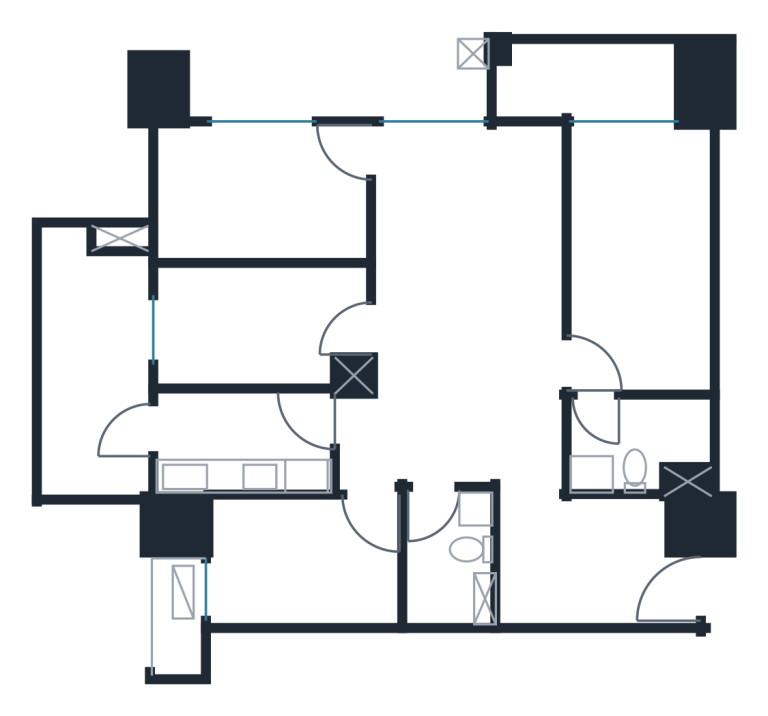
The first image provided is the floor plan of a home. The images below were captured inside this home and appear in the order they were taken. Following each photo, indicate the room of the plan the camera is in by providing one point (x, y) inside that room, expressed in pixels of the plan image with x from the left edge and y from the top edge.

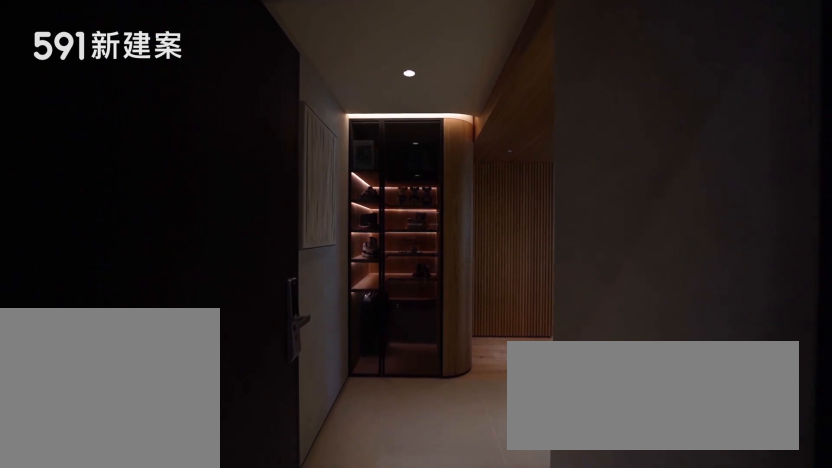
(654, 581)
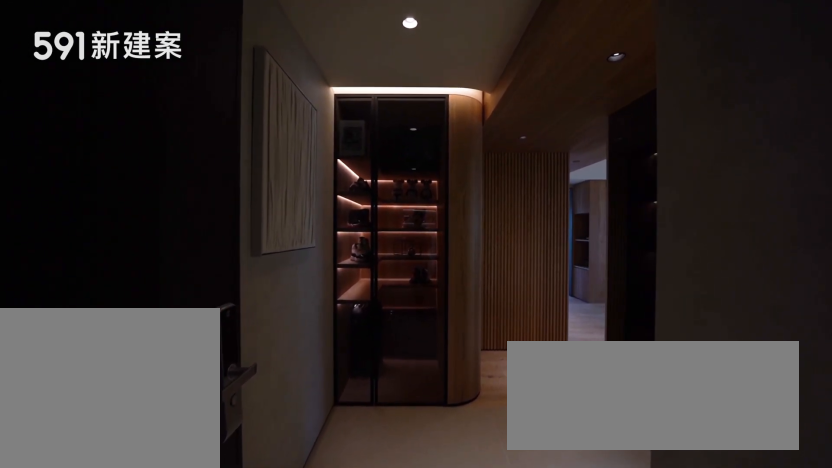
(654, 581)
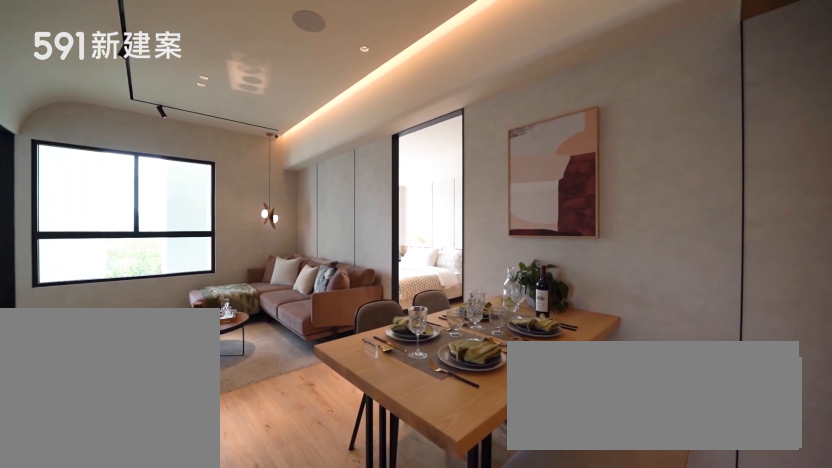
(474, 399)
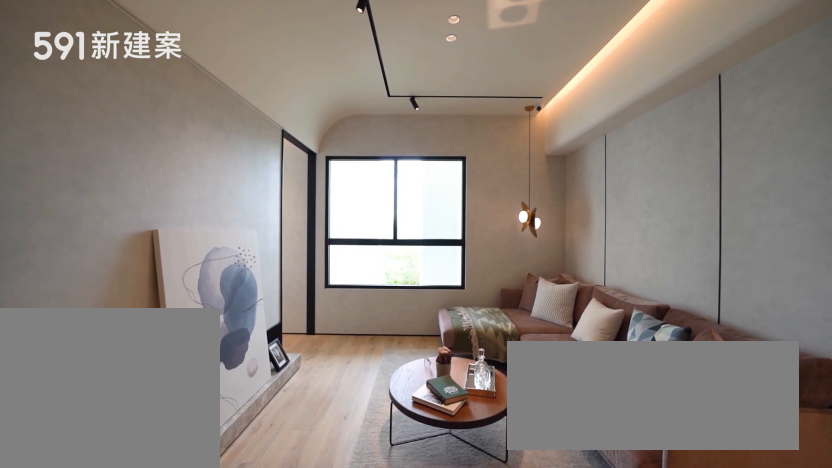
(466, 219)
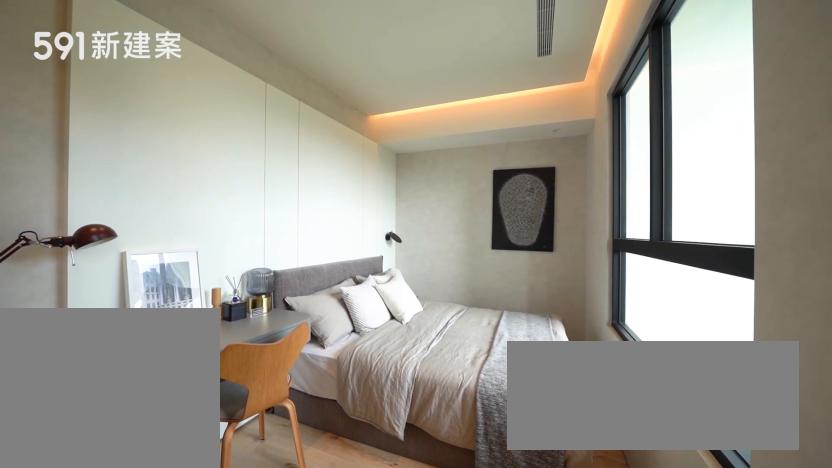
(257, 196)
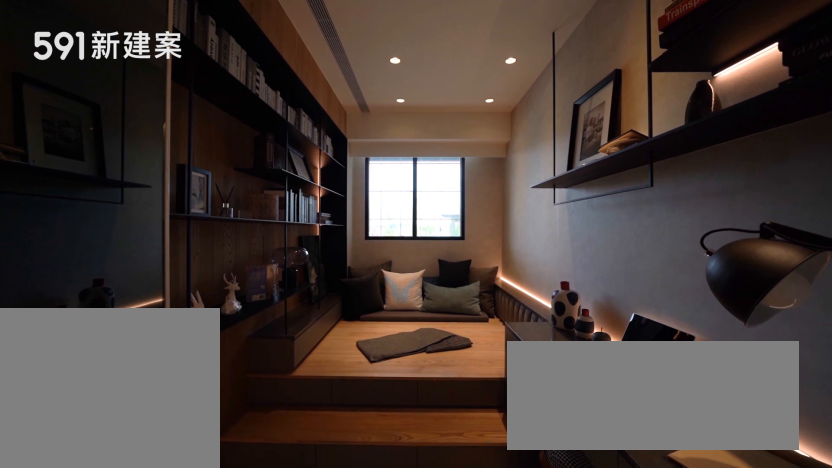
(251, 326)
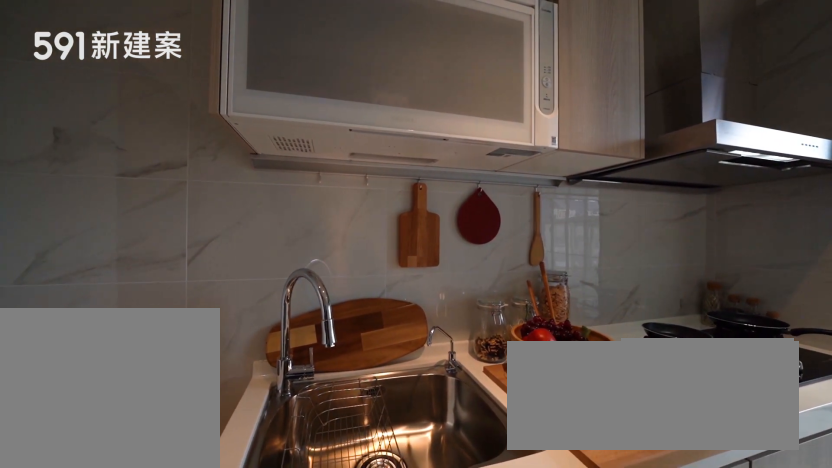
(241, 444)
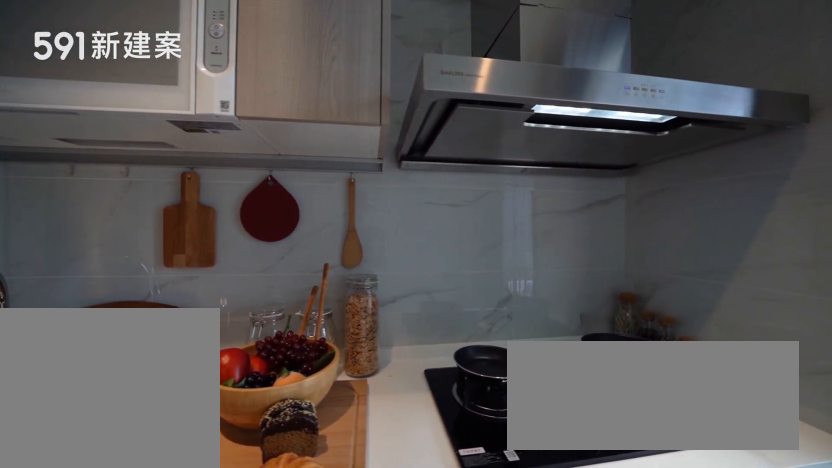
(241, 444)
